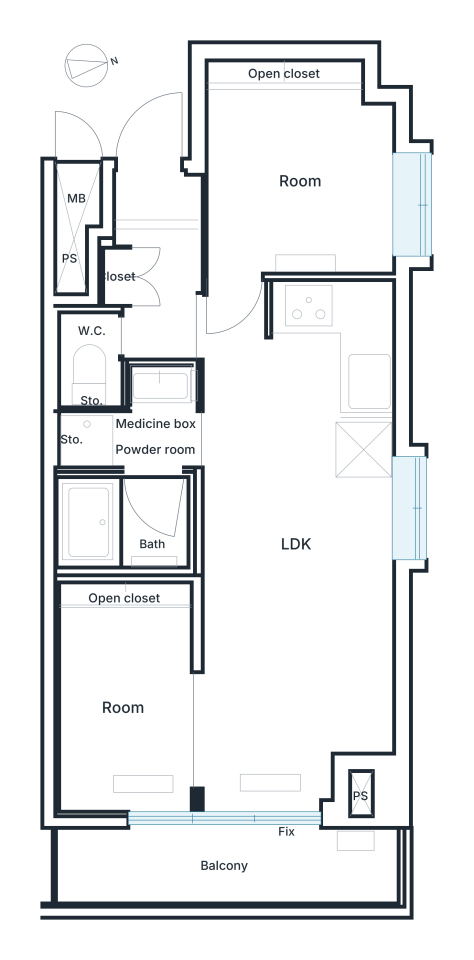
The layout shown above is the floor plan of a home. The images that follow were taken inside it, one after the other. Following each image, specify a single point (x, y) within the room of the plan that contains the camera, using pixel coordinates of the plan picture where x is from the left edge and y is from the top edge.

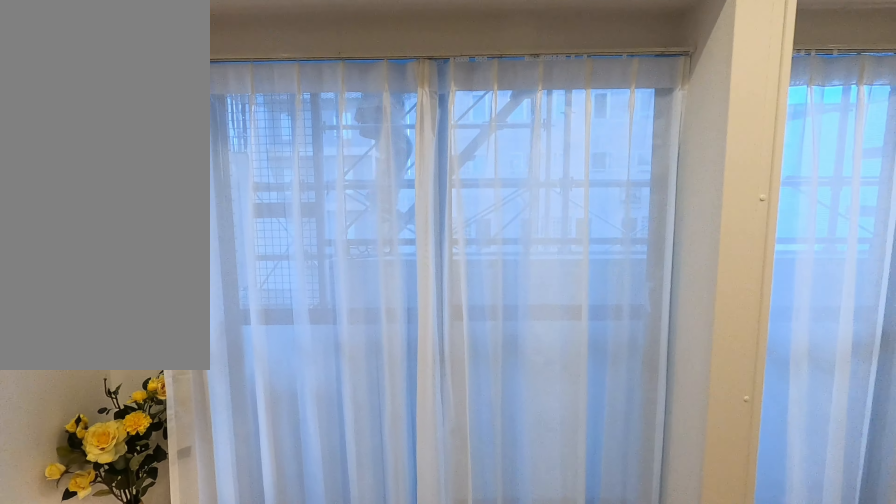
(272, 638)
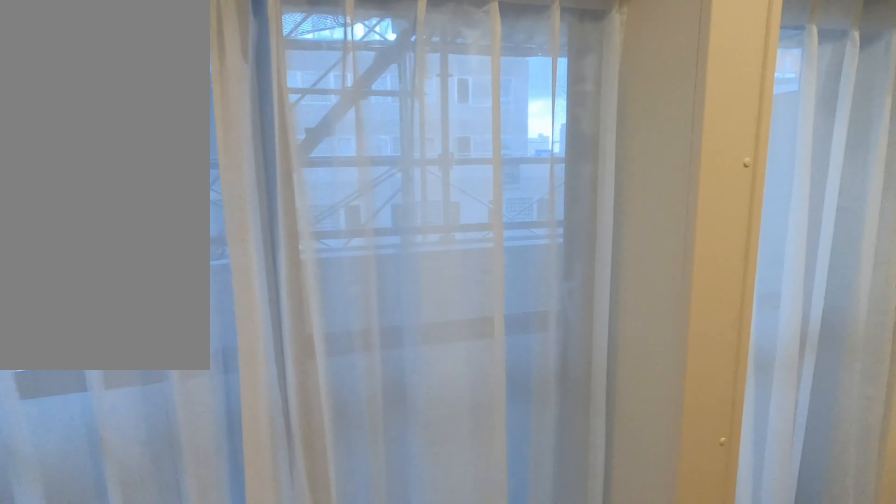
(272, 638)
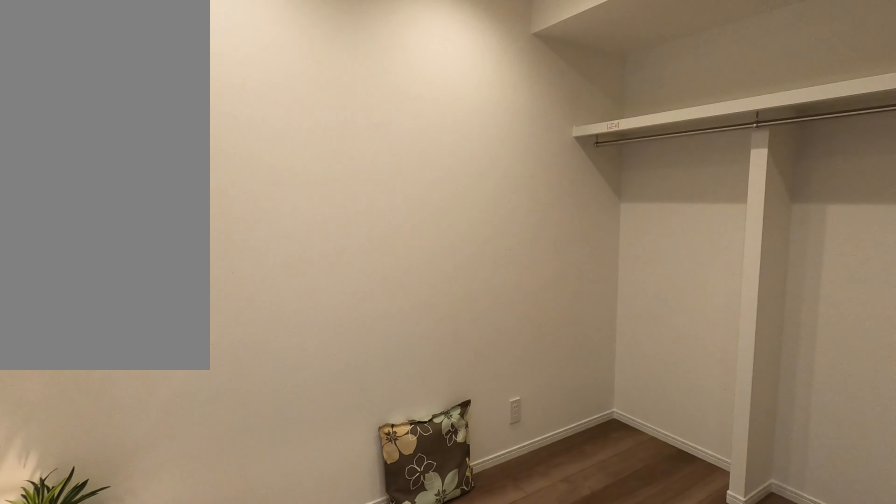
(122, 708)
